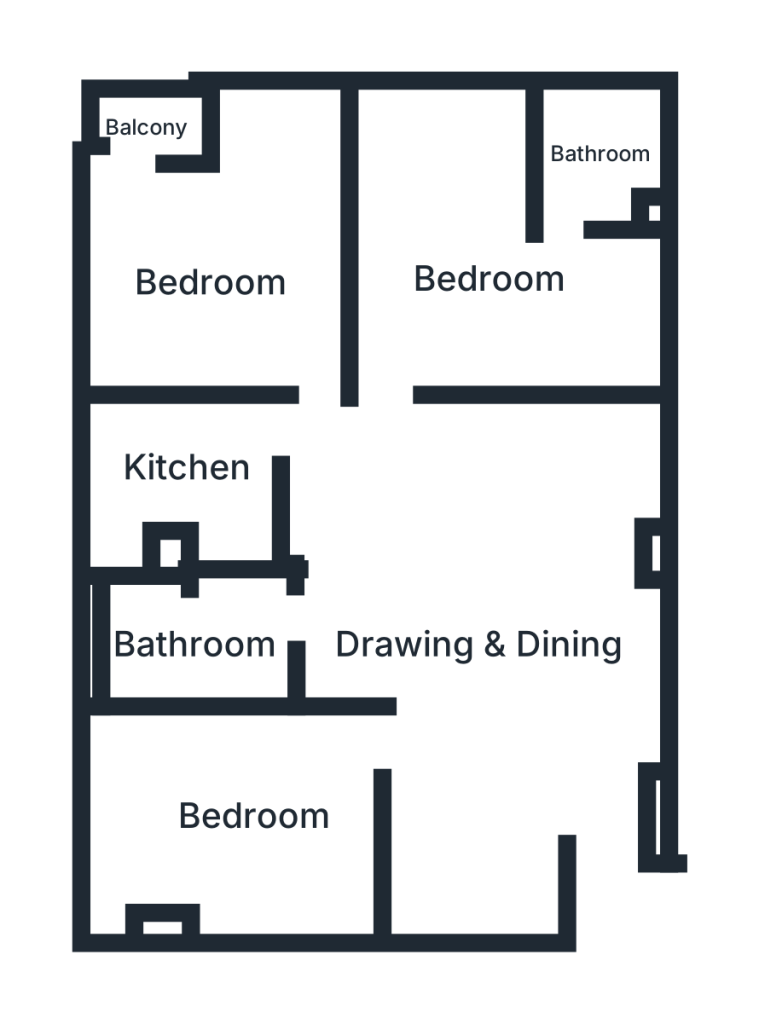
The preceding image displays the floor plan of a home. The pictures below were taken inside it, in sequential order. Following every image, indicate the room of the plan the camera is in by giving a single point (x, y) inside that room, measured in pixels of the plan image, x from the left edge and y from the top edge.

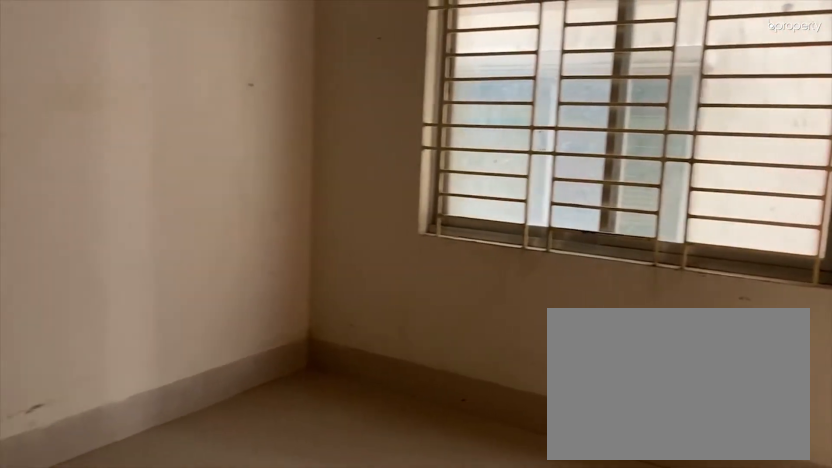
(206, 285)
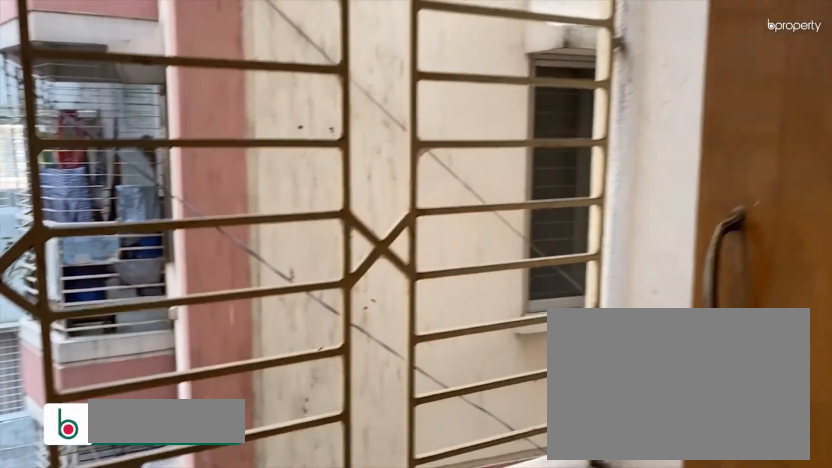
(147, 128)
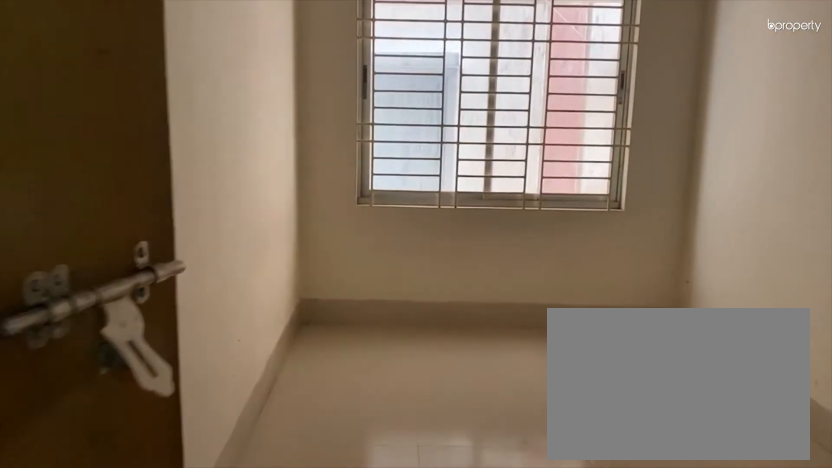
(481, 277)
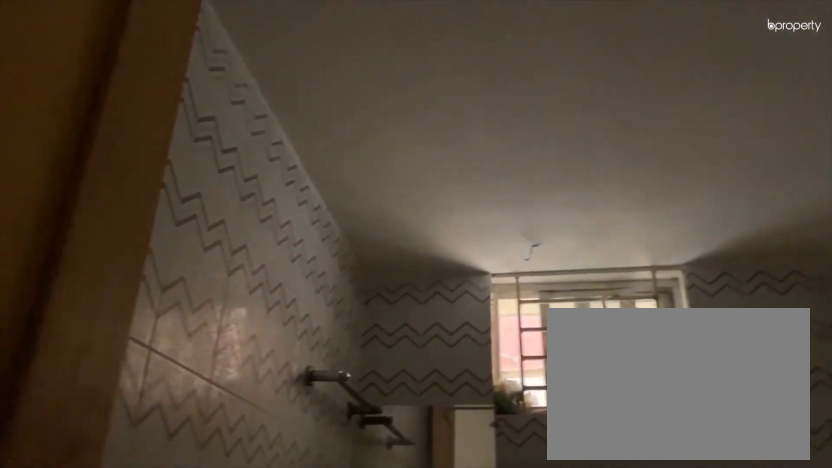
(589, 154)
